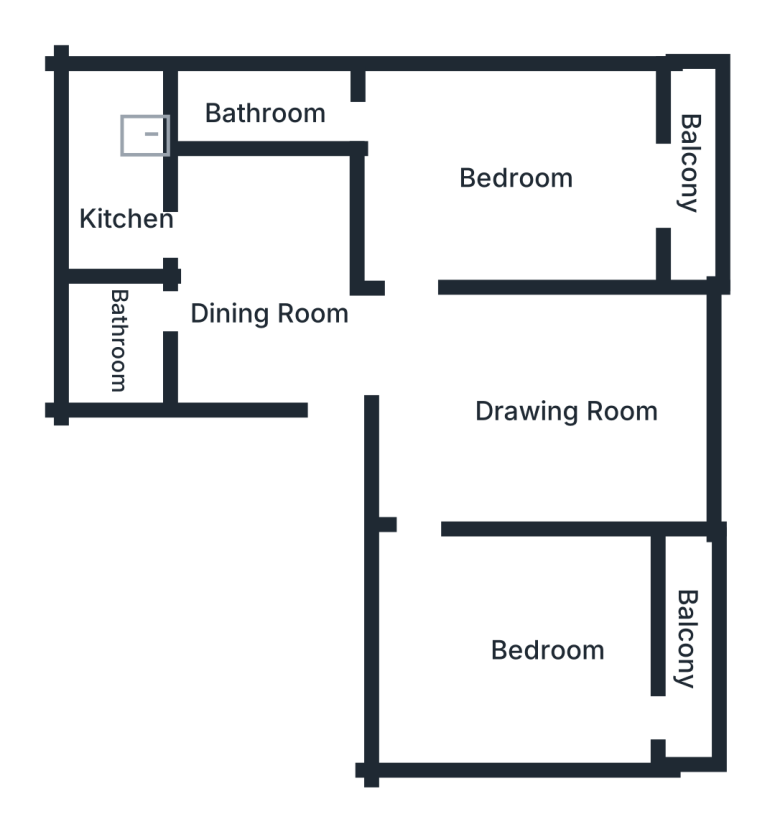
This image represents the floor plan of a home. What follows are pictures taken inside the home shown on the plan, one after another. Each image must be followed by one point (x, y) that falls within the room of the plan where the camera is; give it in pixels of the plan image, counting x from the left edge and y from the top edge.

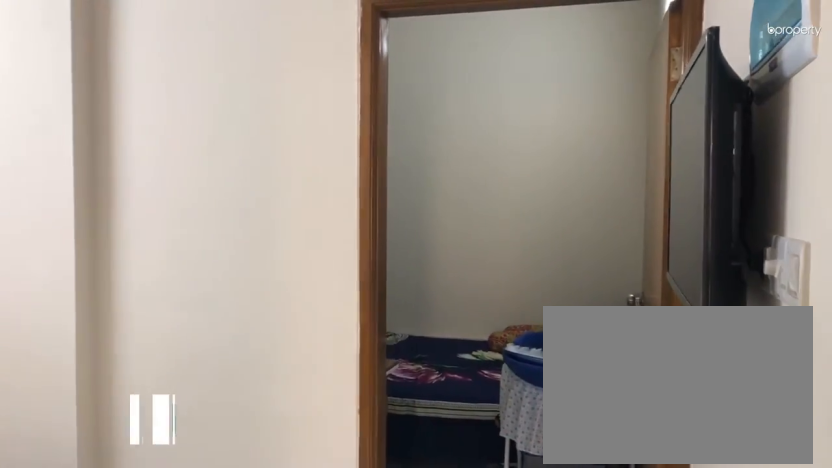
(575, 408)
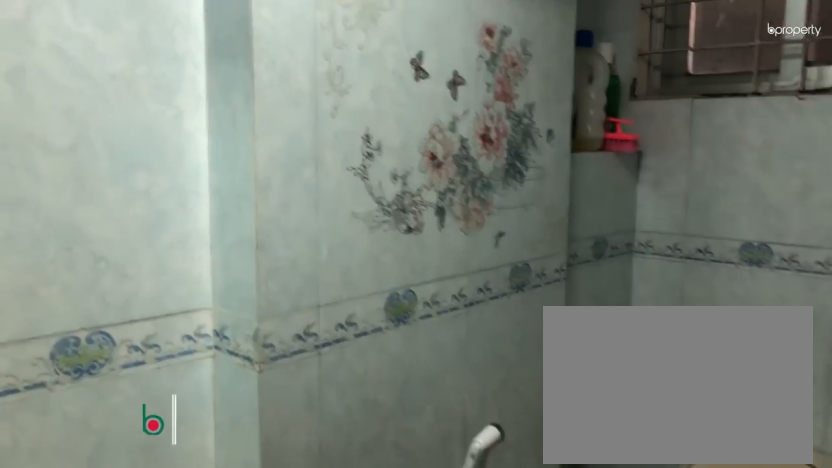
(120, 337)
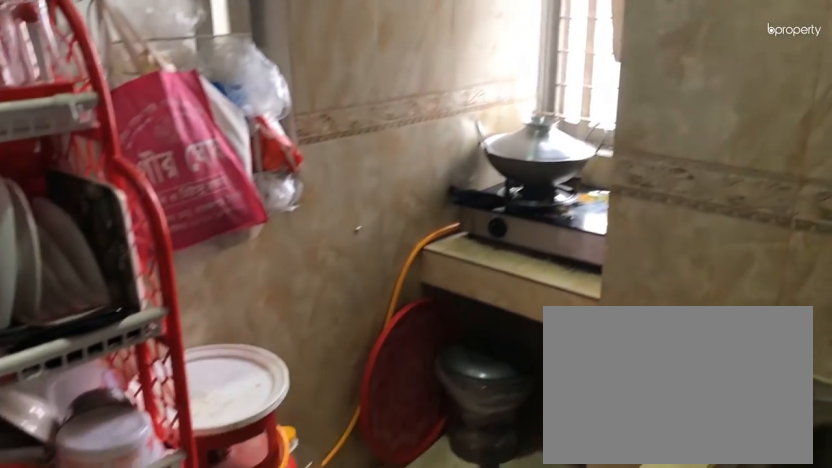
(126, 222)
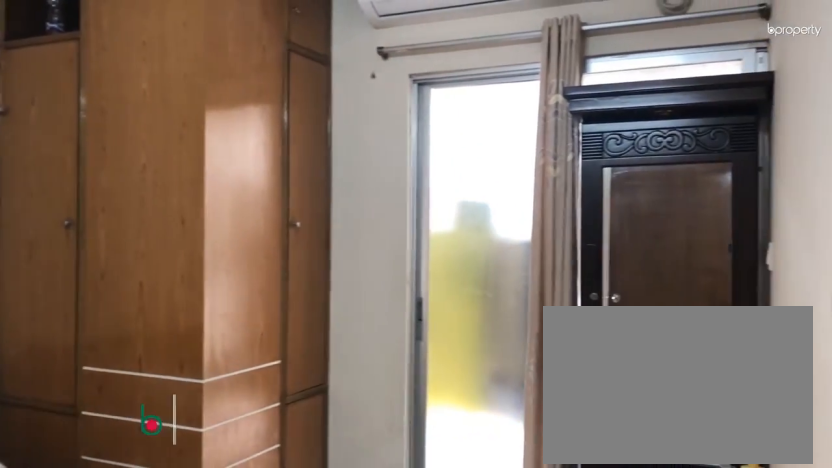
(523, 184)
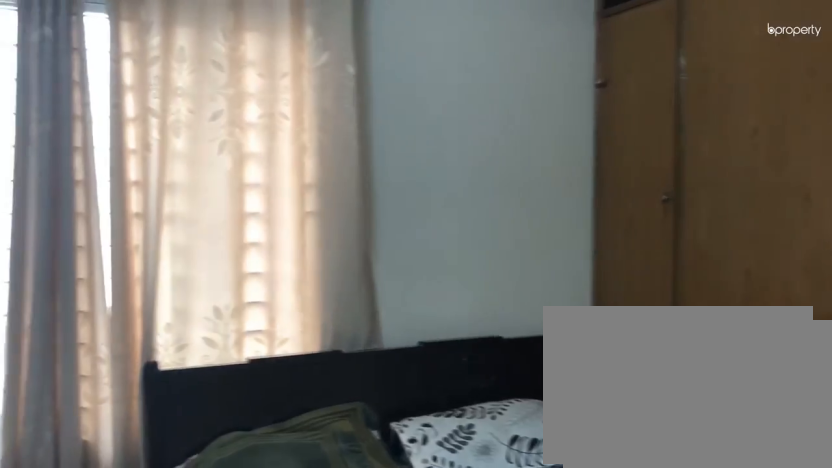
(523, 184)
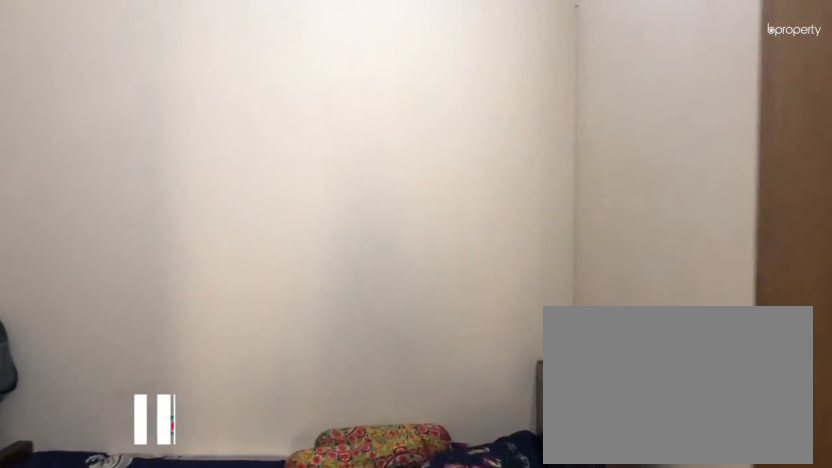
(551, 652)
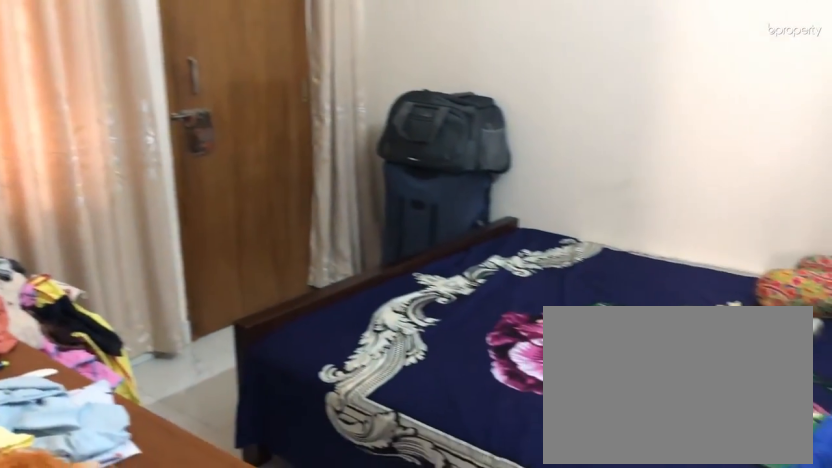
(551, 653)
